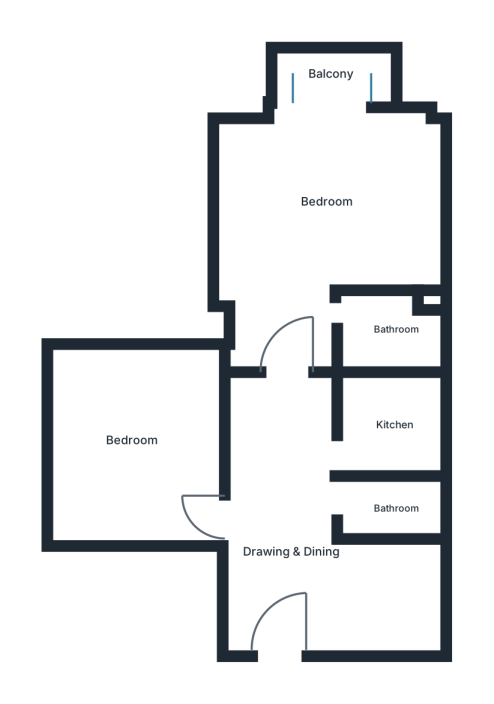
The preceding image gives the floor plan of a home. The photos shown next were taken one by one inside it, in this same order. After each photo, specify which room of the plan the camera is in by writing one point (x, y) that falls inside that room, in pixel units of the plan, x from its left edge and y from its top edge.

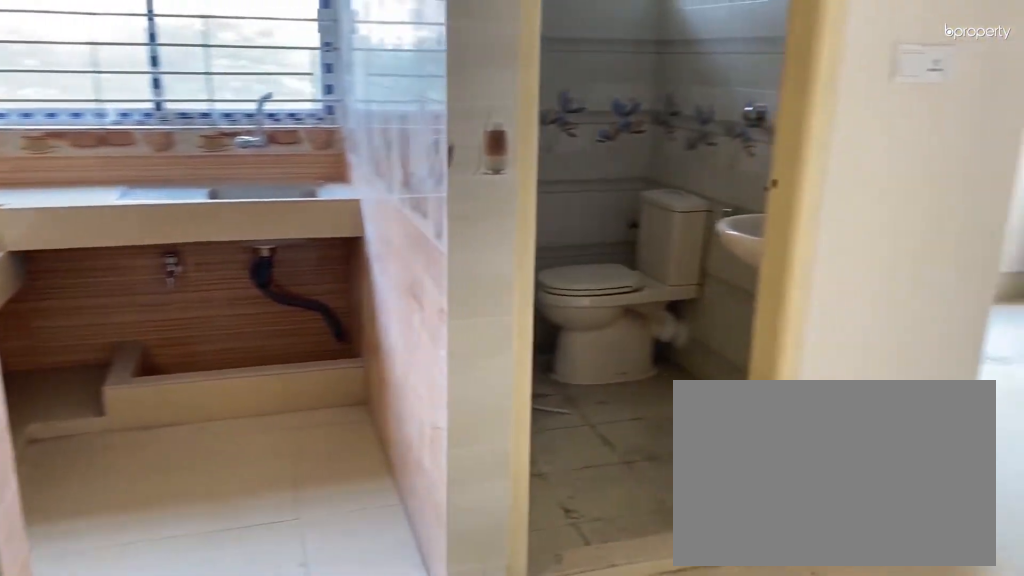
(280, 548)
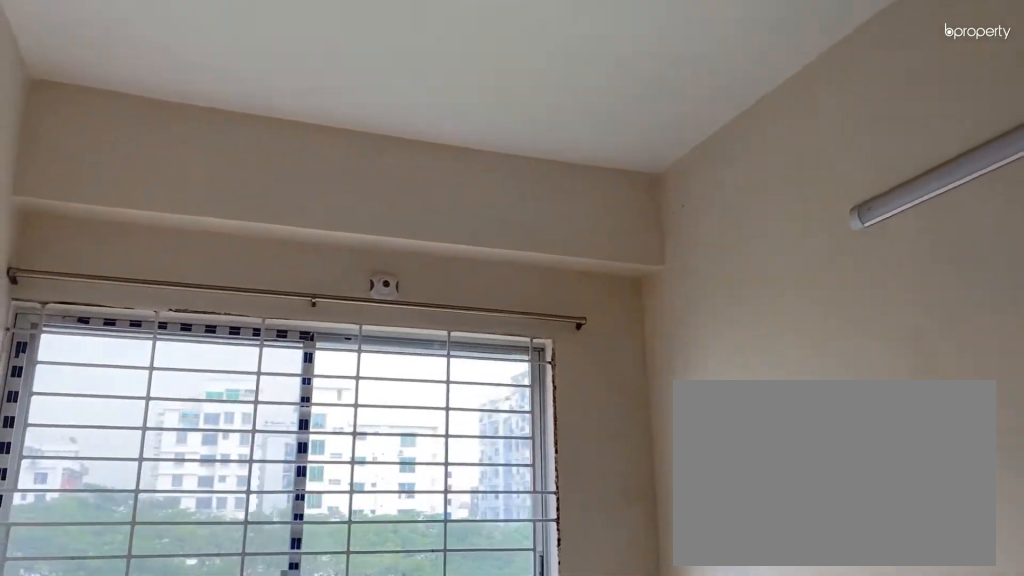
(280, 549)
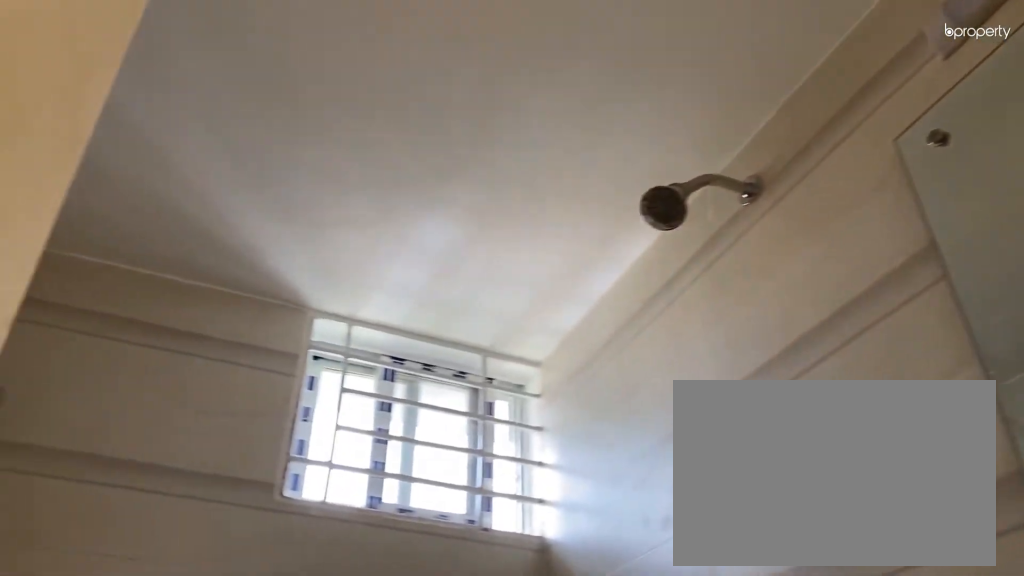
(397, 509)
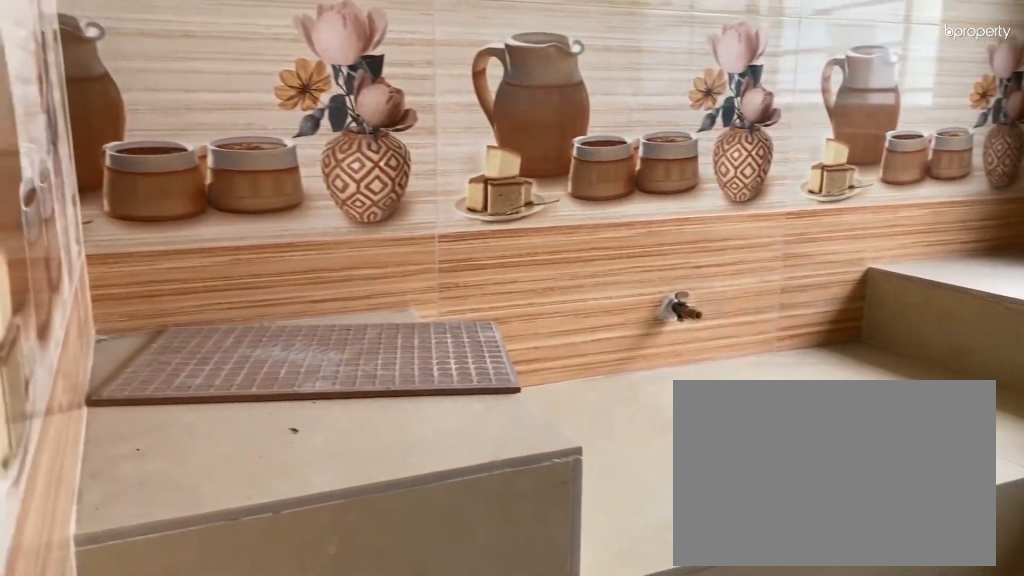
(393, 422)
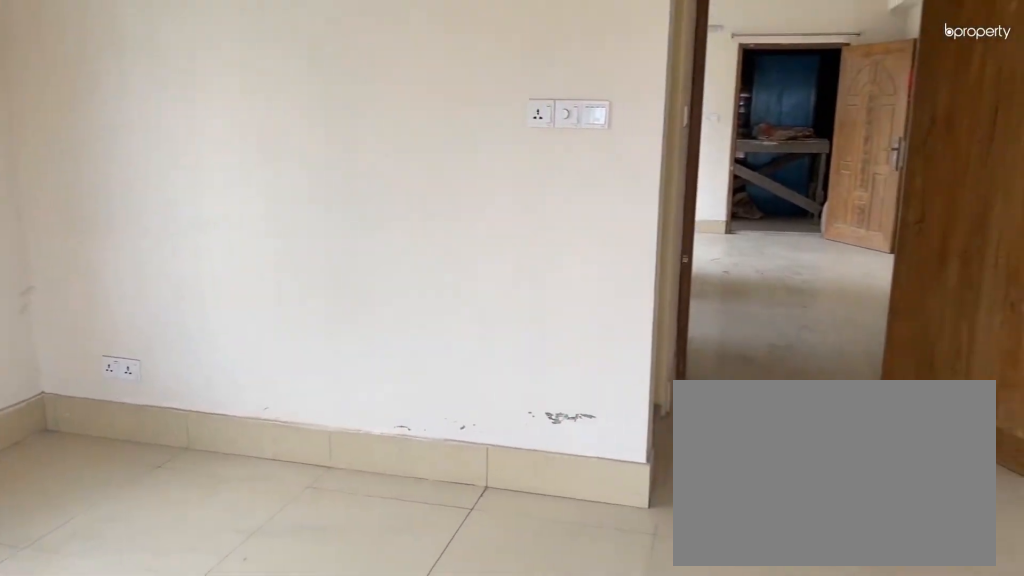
(327, 195)
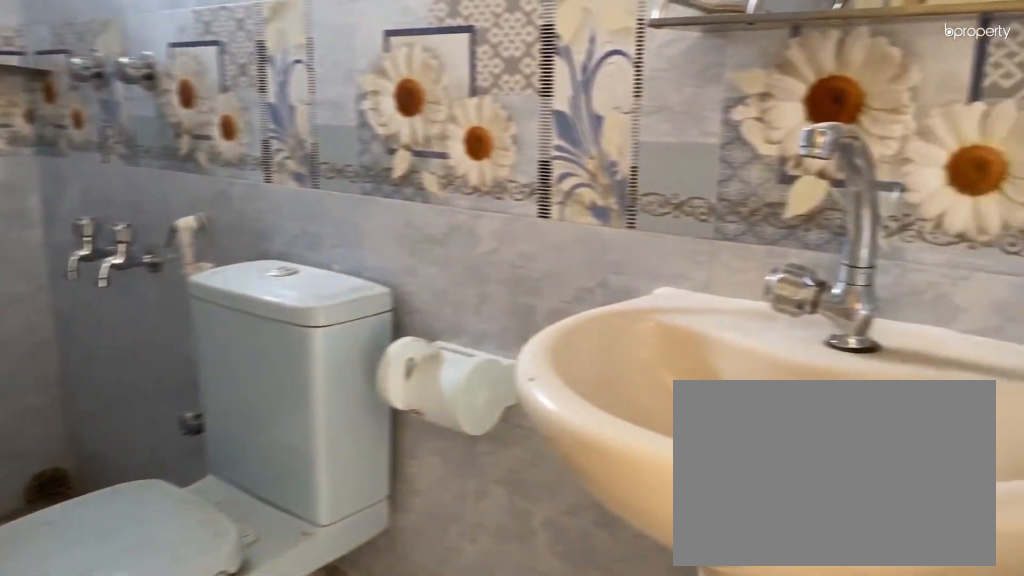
(395, 329)
